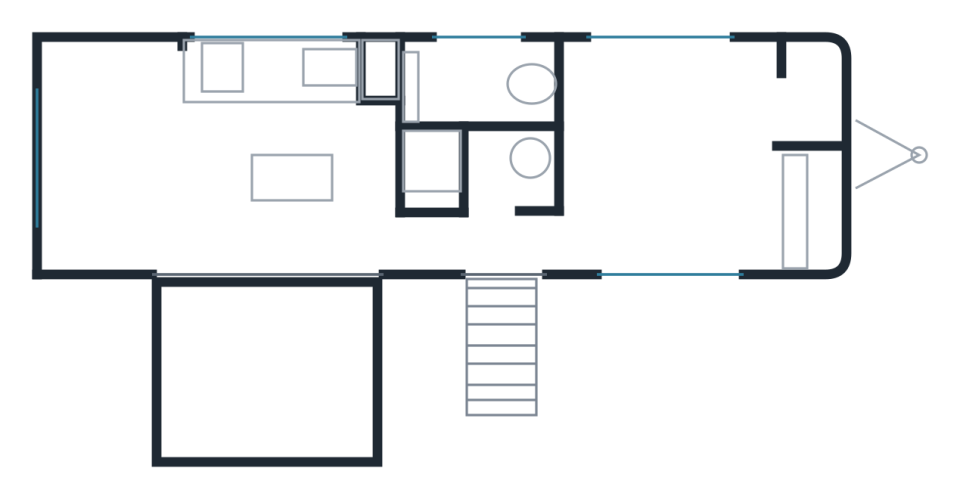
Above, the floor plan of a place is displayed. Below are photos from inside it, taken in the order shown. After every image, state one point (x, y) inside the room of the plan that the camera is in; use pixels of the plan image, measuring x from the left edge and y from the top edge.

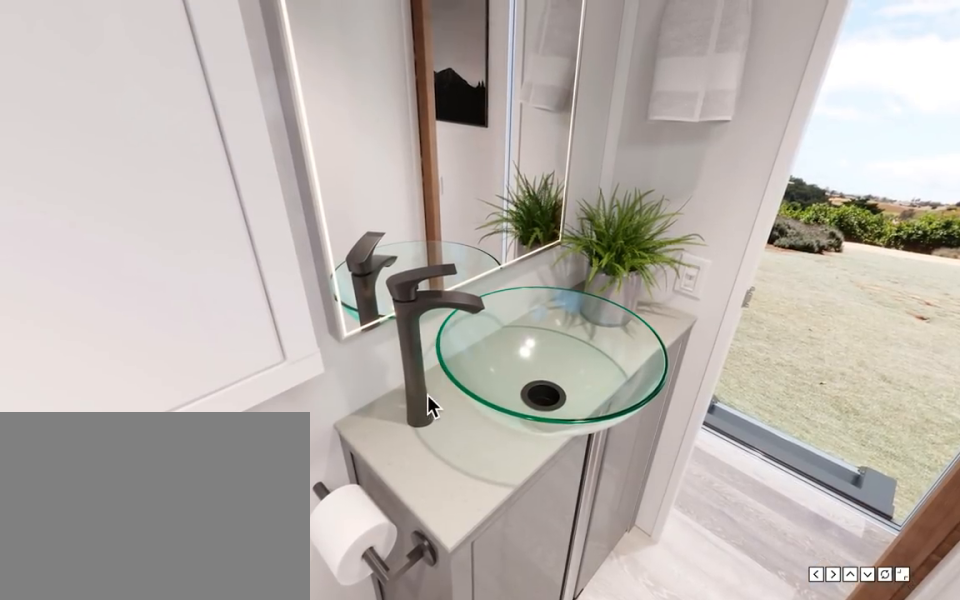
(484, 132)
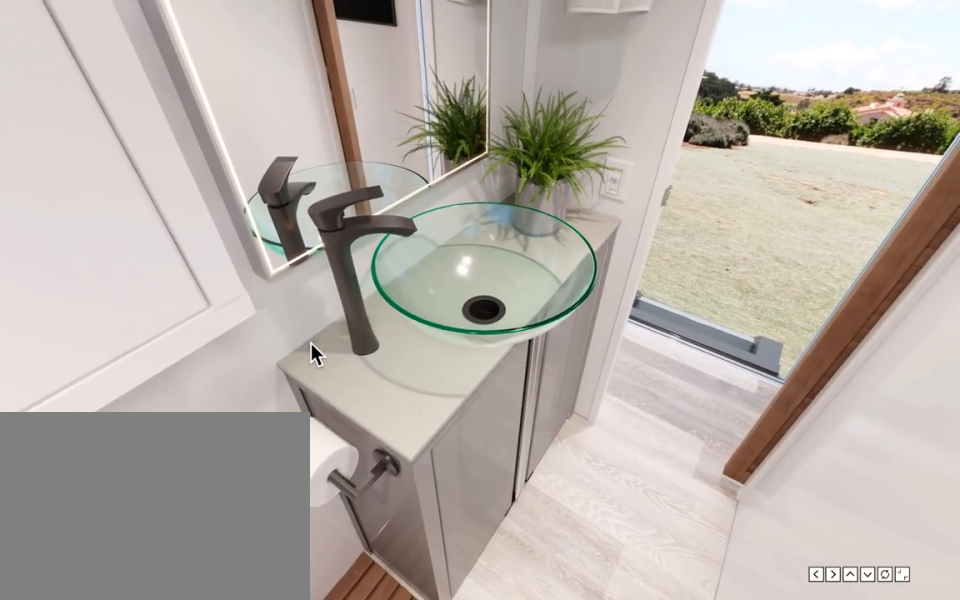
(487, 136)
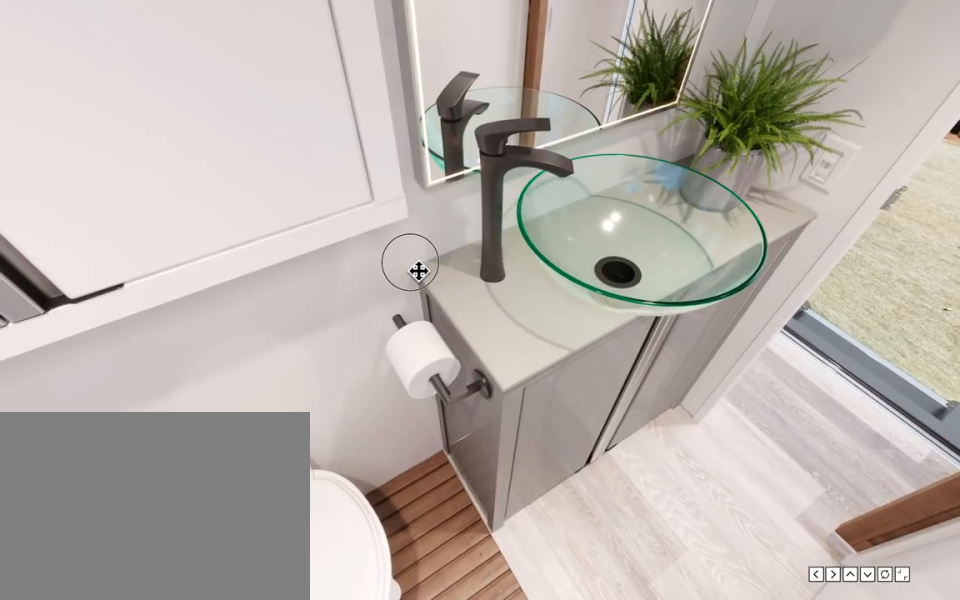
(484, 132)
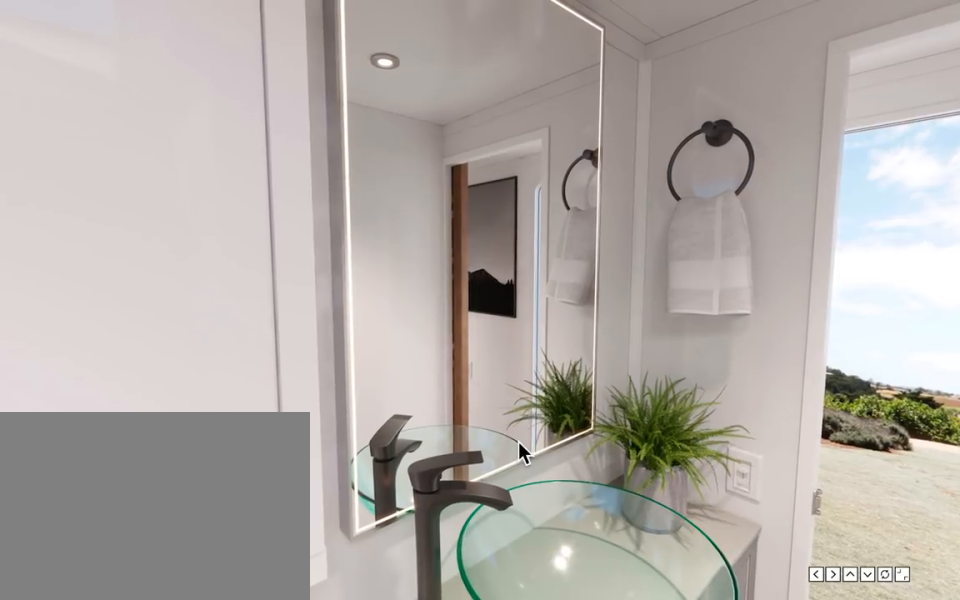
(482, 166)
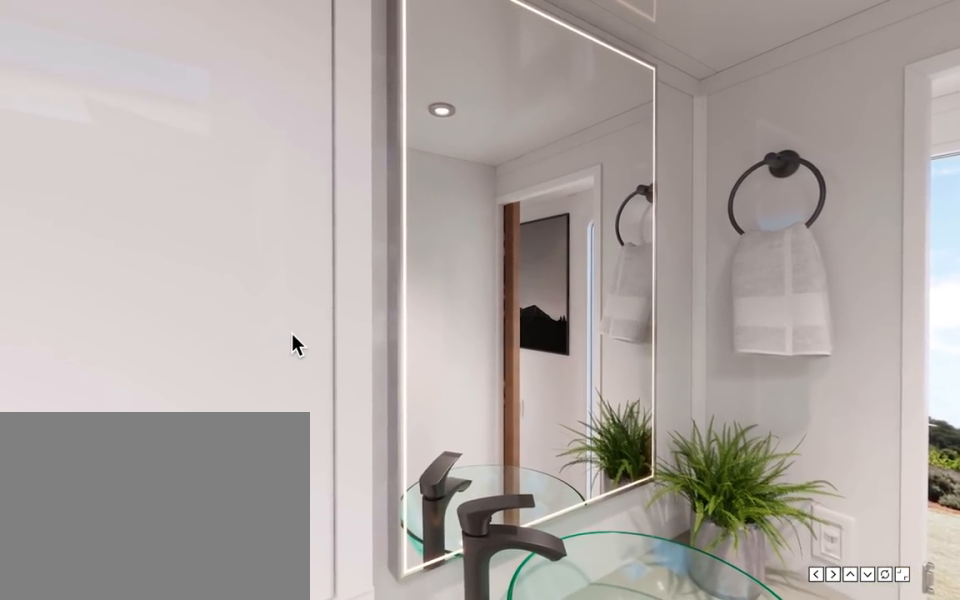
(482, 166)
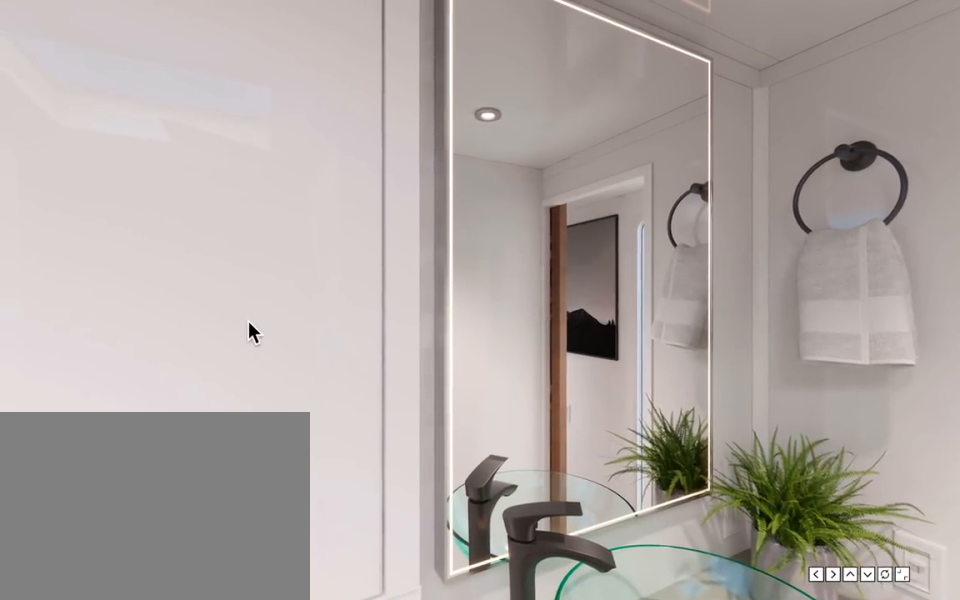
(482, 166)
